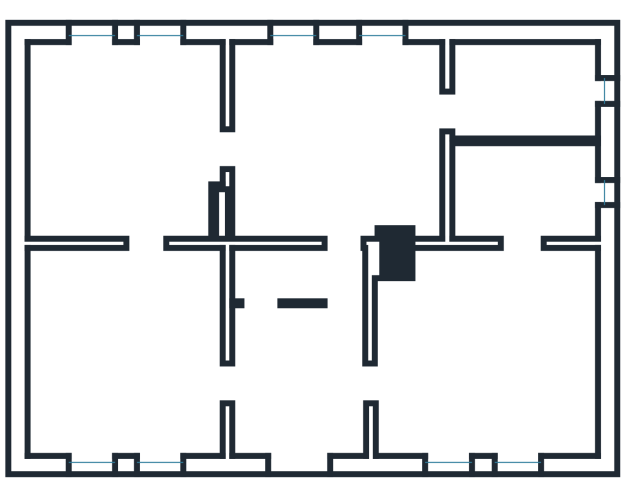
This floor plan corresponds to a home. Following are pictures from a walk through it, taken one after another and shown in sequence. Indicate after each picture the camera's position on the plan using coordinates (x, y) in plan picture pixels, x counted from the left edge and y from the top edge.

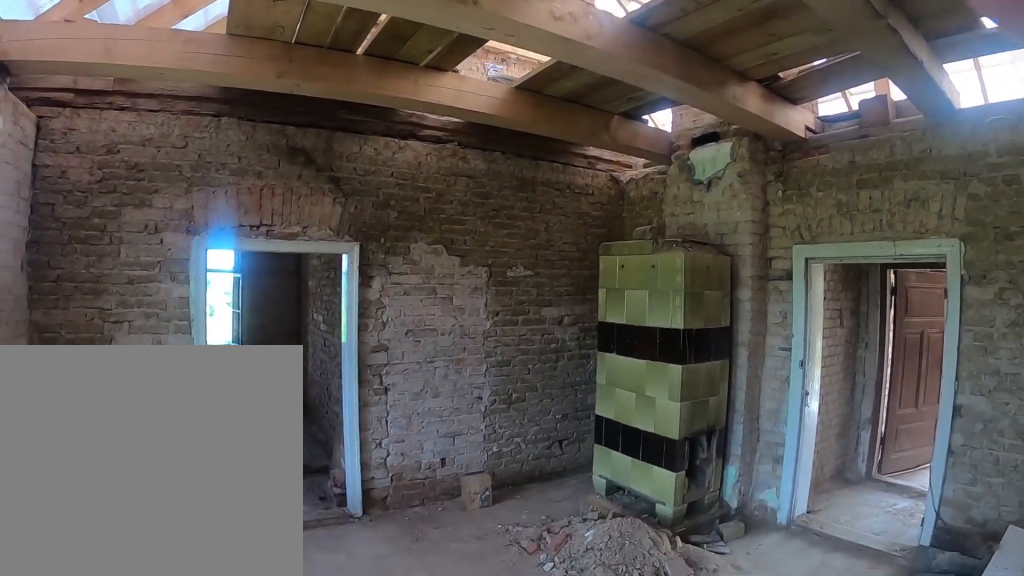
(361, 121)
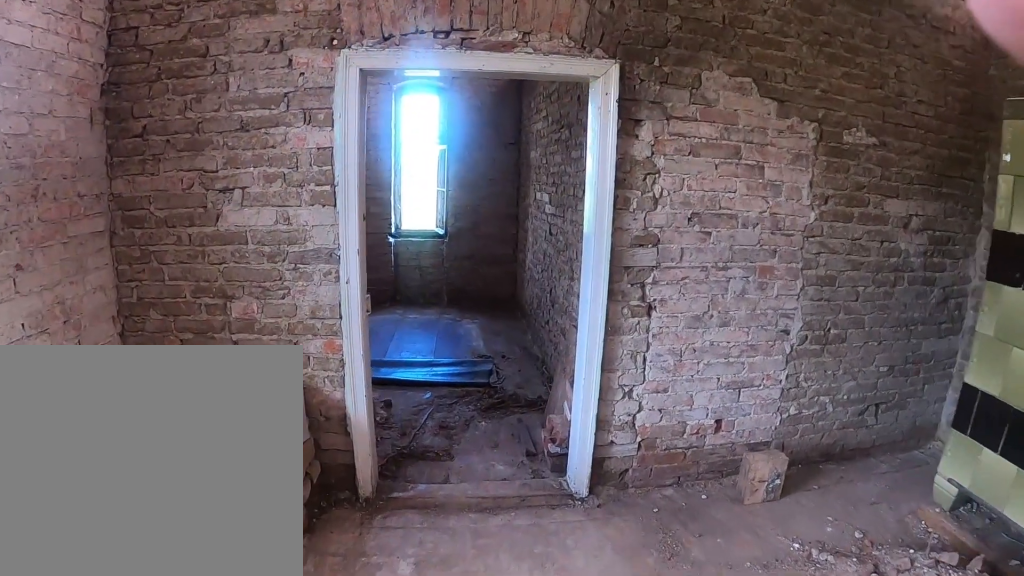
(390, 116)
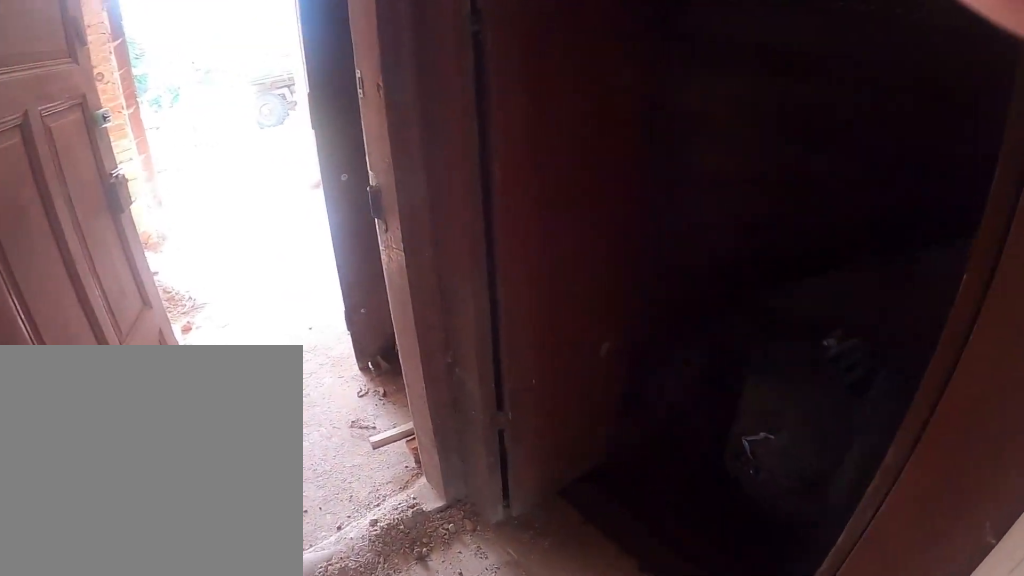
(340, 248)
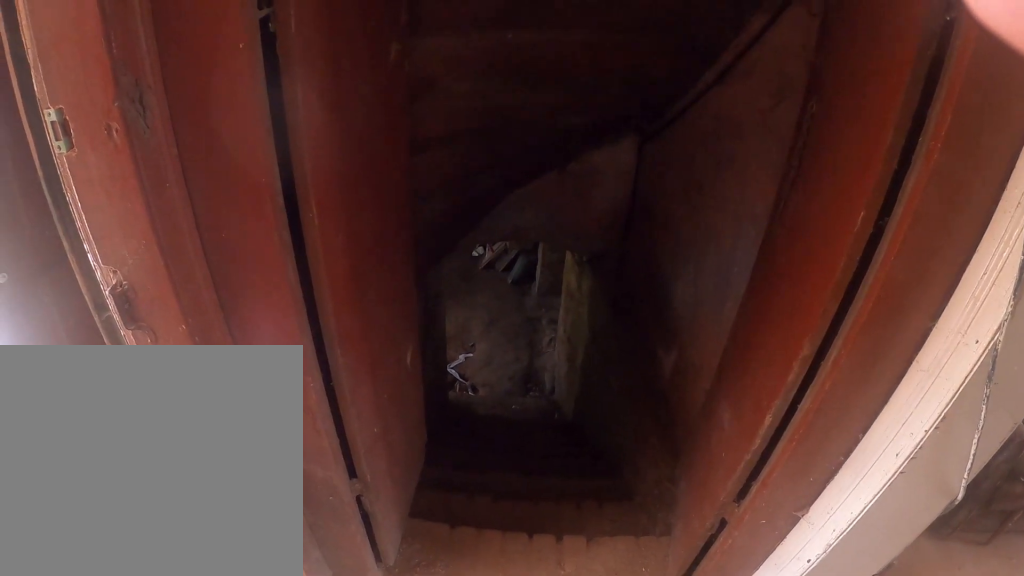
(340, 298)
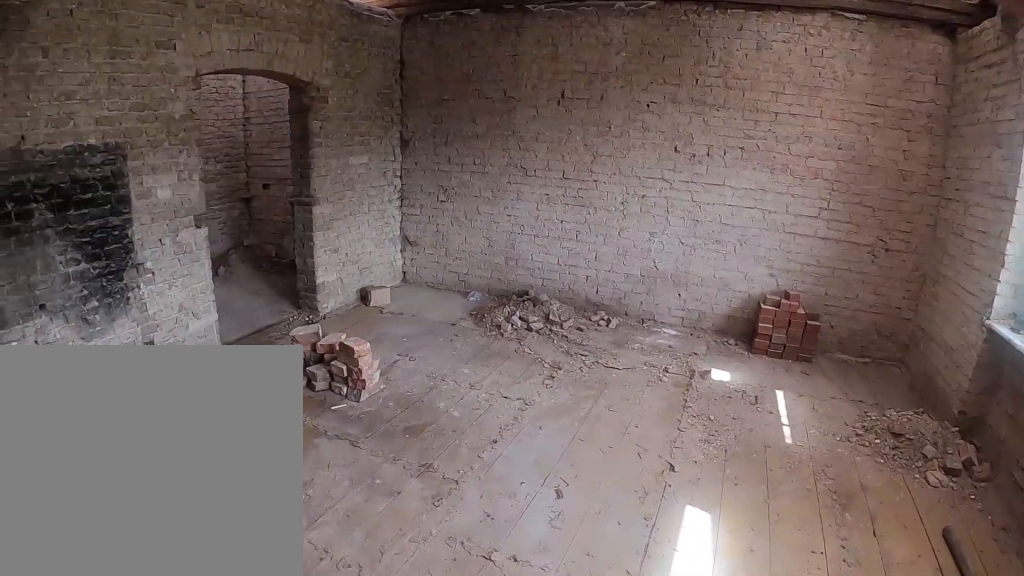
(392, 359)
